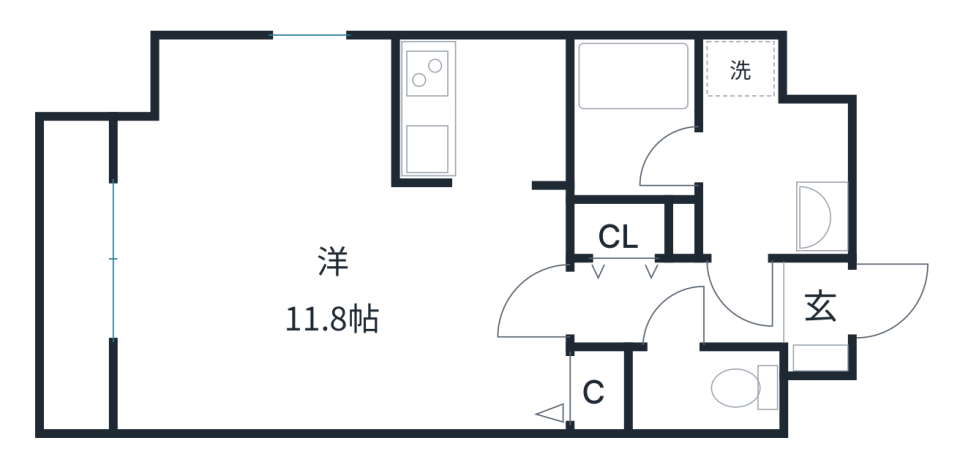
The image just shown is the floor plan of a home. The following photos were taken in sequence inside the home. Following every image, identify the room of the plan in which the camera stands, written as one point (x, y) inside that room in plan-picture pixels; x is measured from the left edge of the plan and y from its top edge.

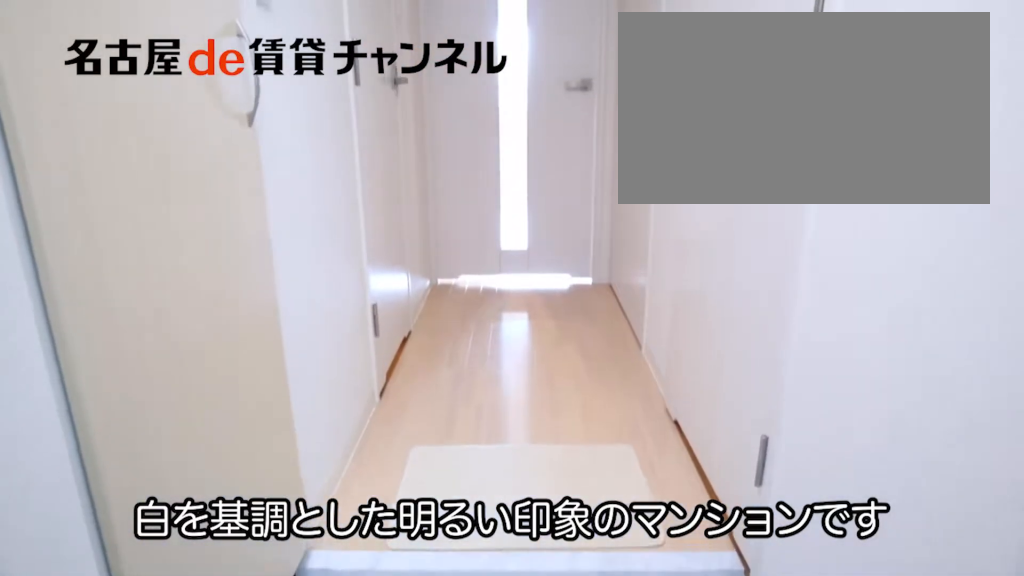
(822, 319)
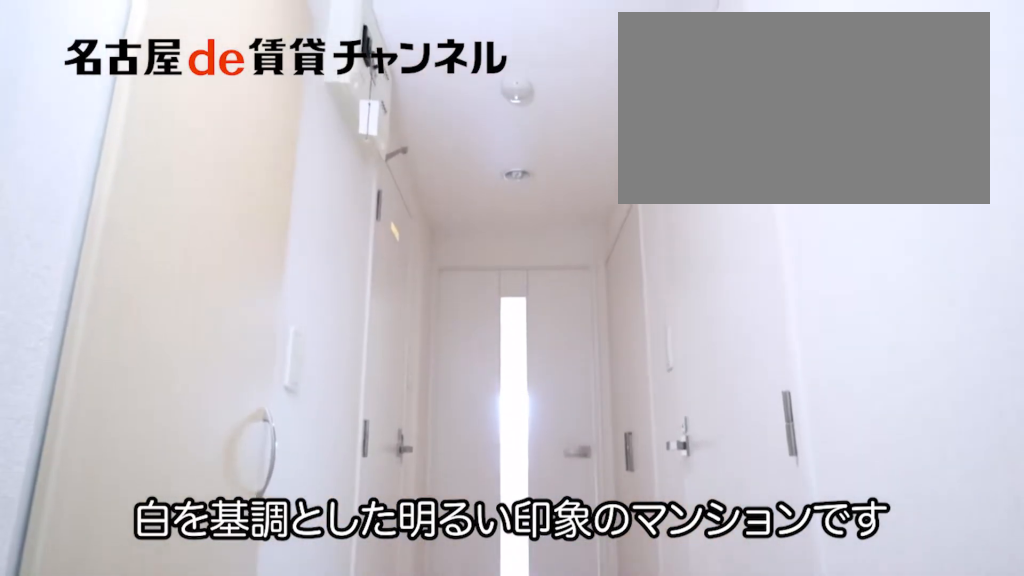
(822, 319)
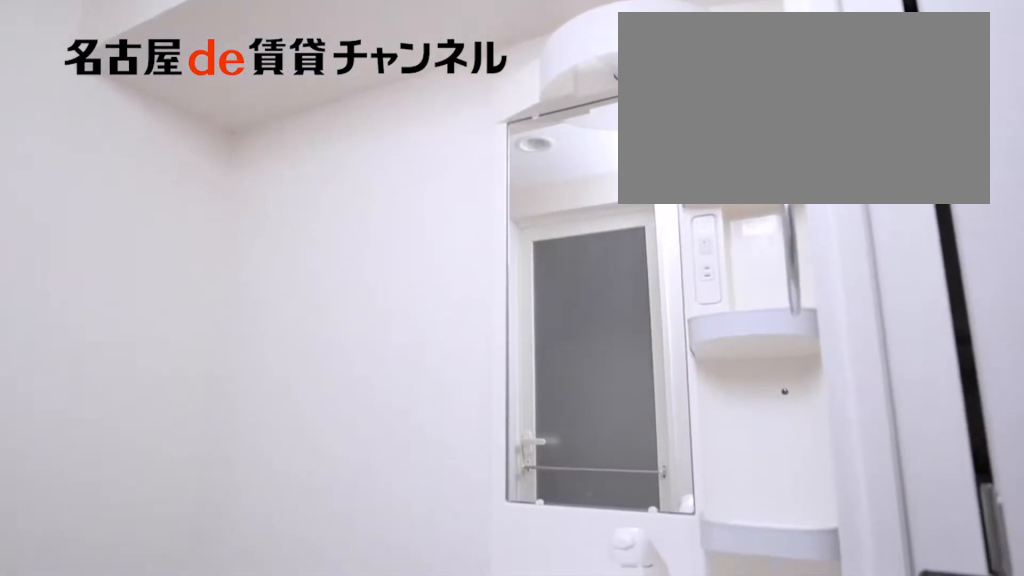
(771, 151)
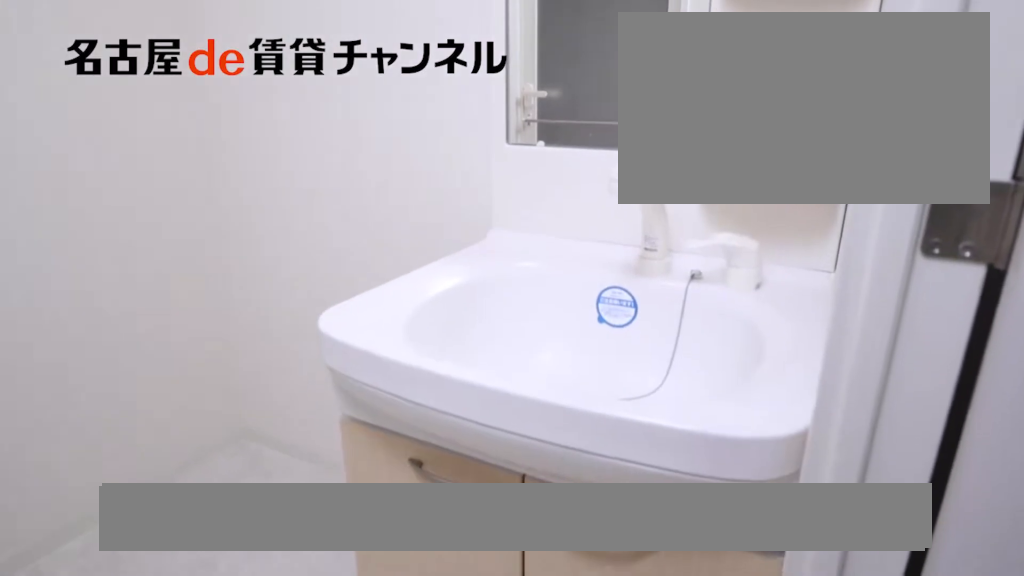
(771, 151)
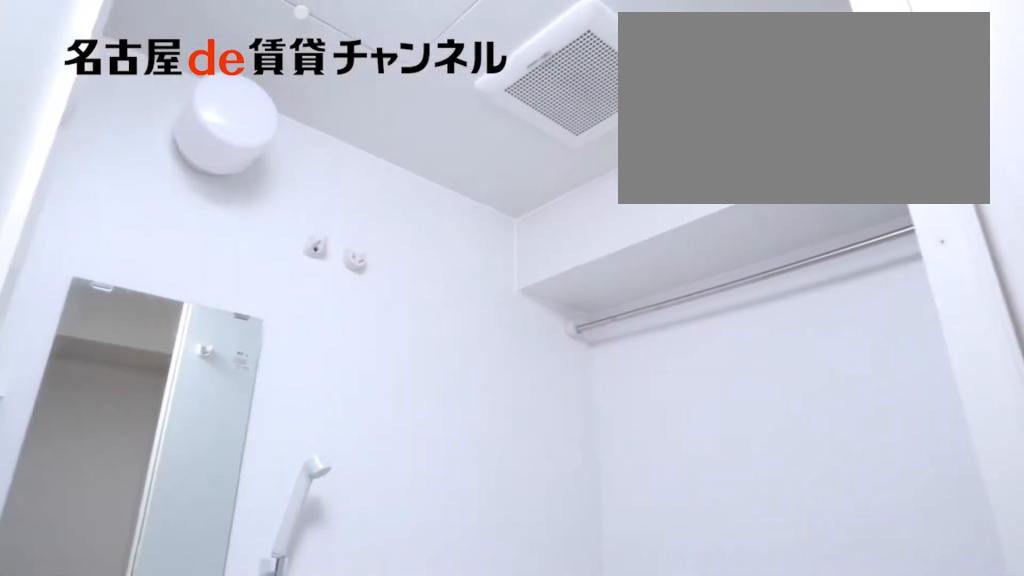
(633, 120)
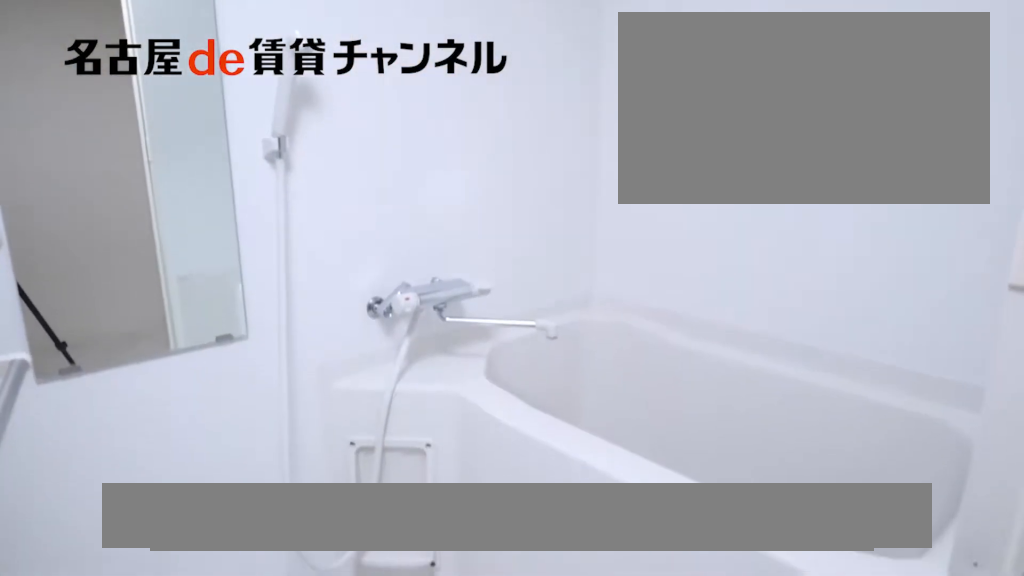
(633, 120)
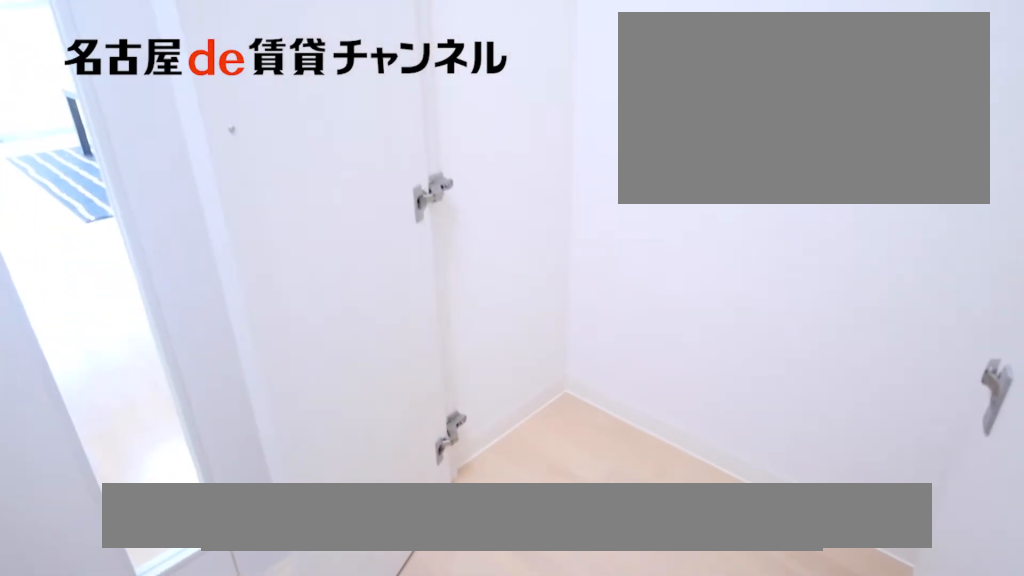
(622, 236)
